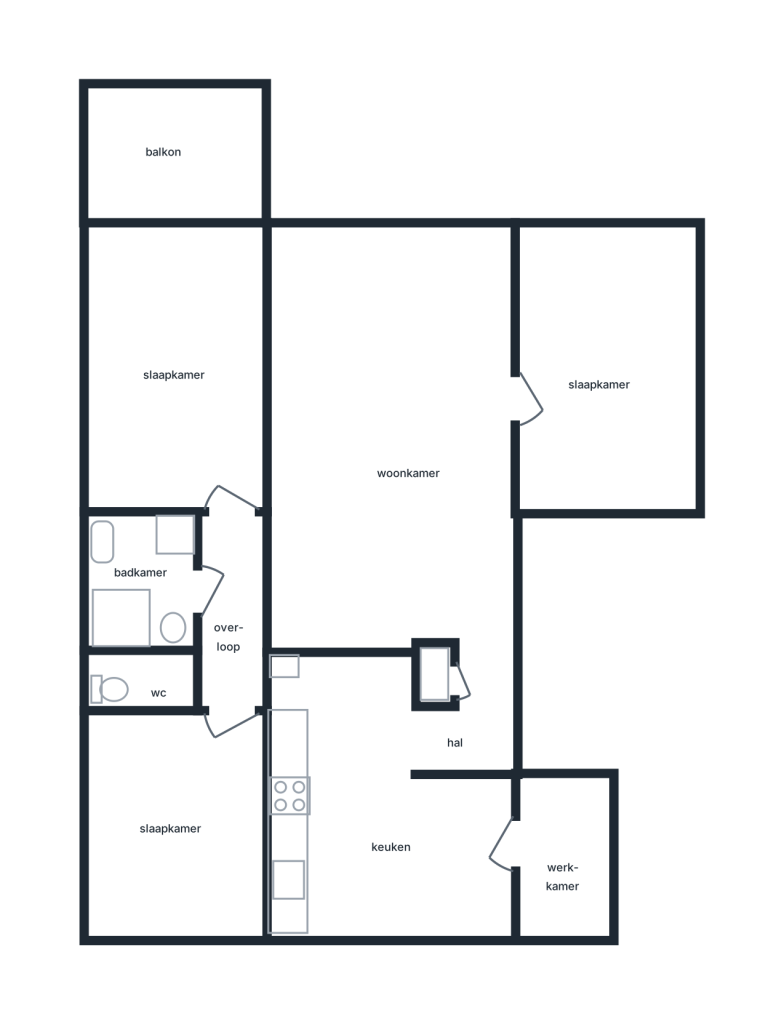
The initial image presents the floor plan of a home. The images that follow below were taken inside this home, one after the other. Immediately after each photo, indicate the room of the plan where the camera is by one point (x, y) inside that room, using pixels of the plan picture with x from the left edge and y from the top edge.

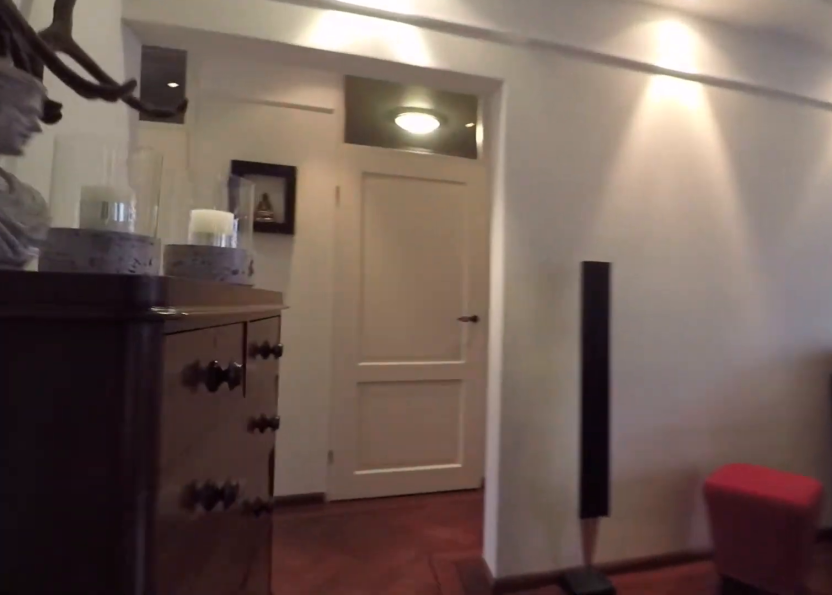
(391, 437)
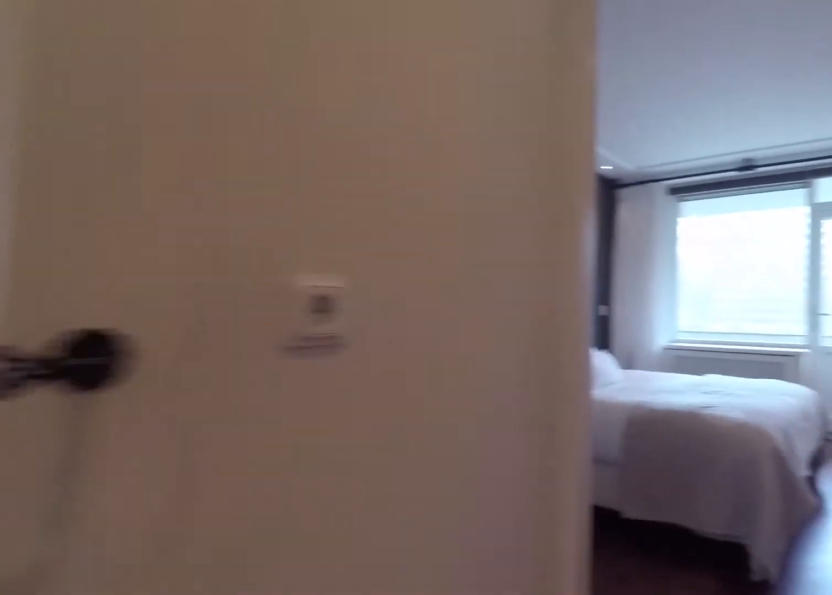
(232, 614)
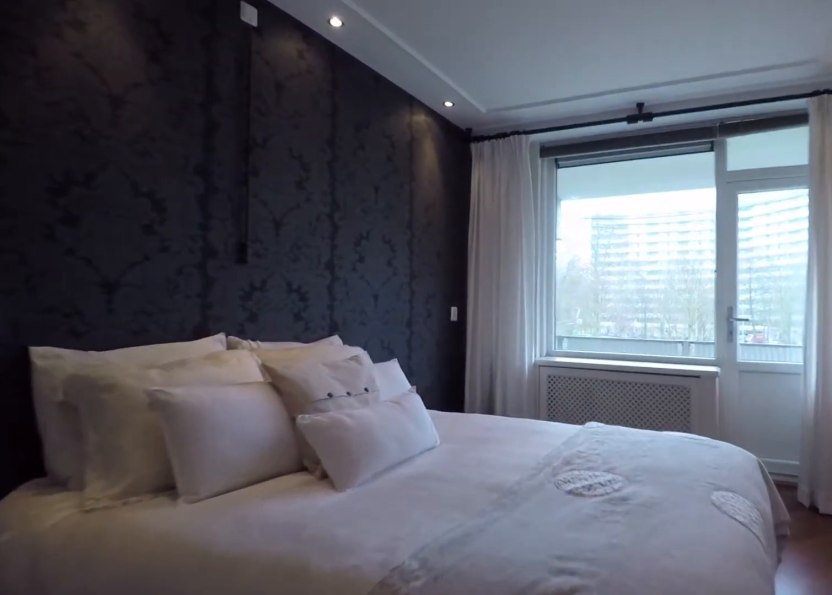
(178, 370)
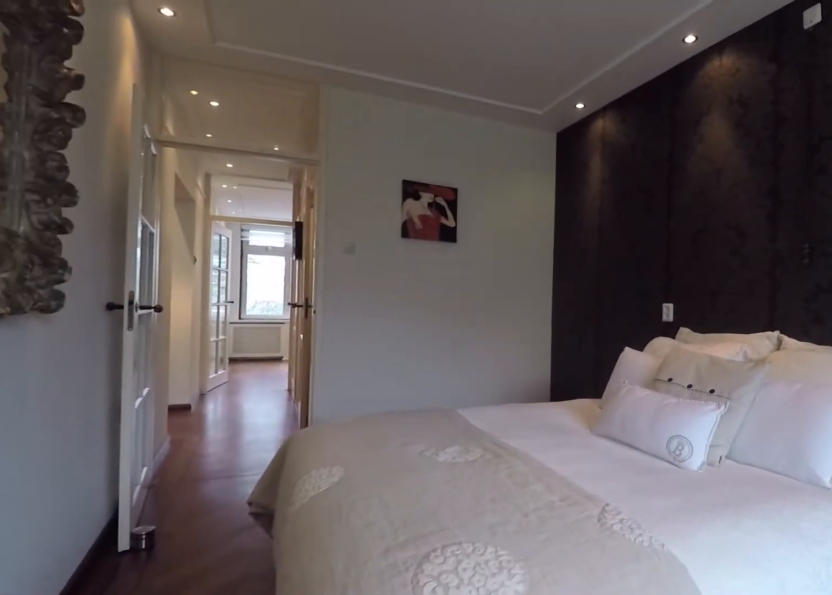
(178, 370)
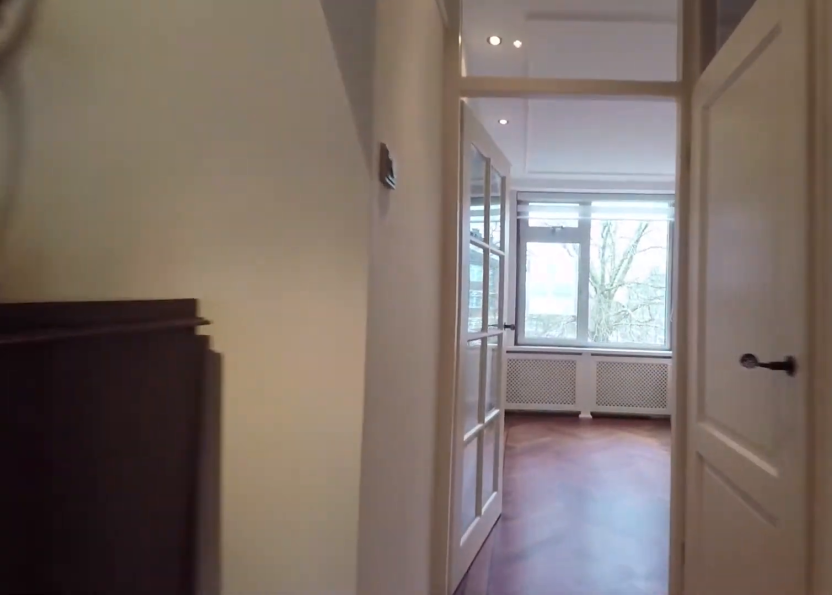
(232, 614)
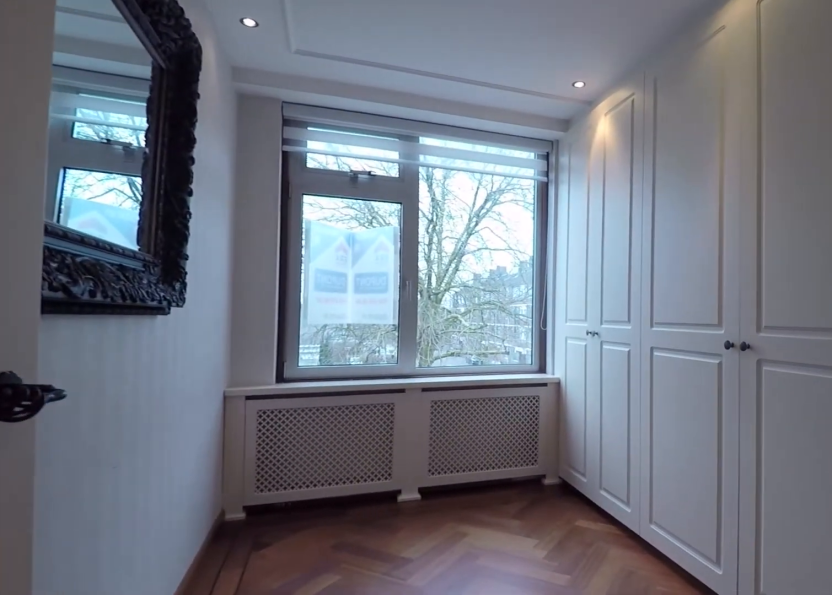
(178, 823)
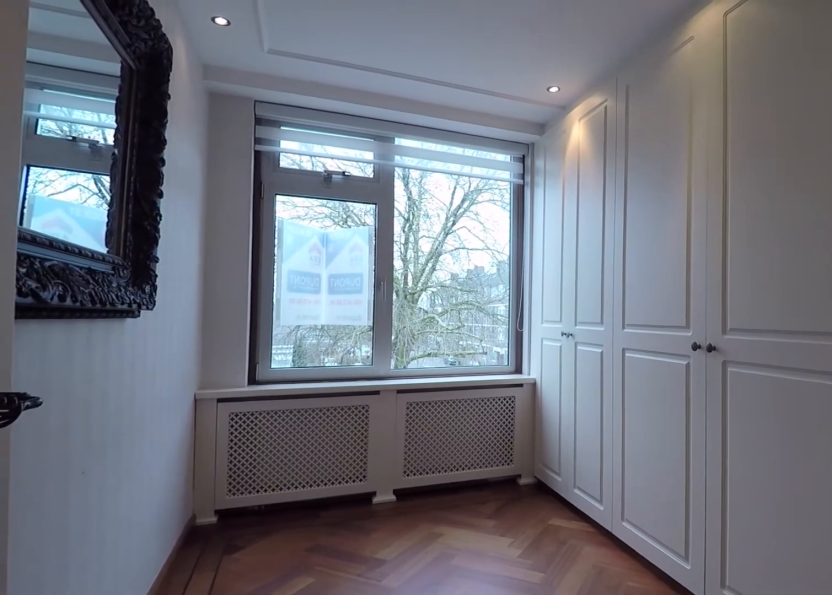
(178, 823)
